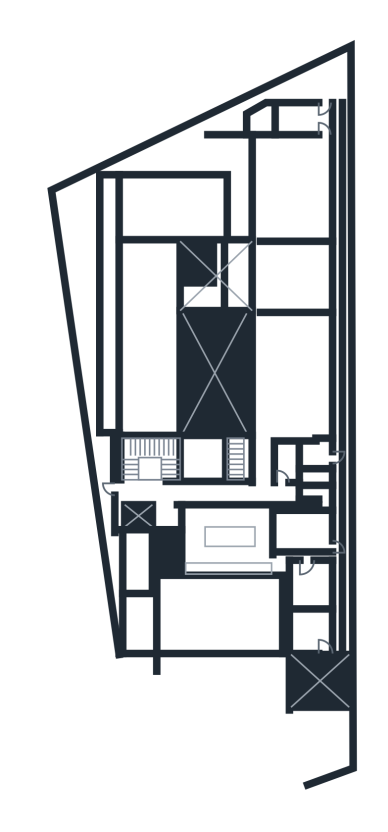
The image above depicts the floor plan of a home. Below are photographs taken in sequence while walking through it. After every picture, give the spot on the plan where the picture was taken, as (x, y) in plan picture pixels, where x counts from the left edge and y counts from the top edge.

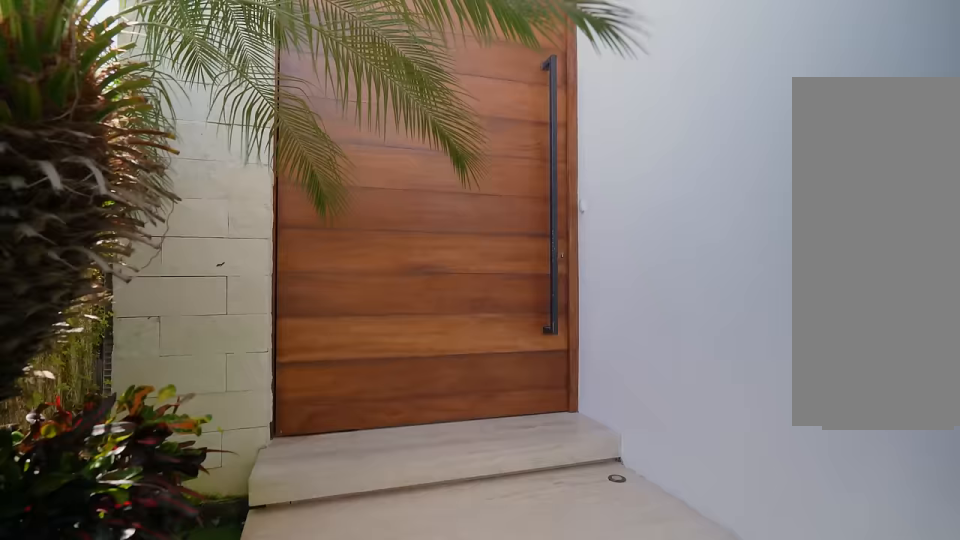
(138, 568)
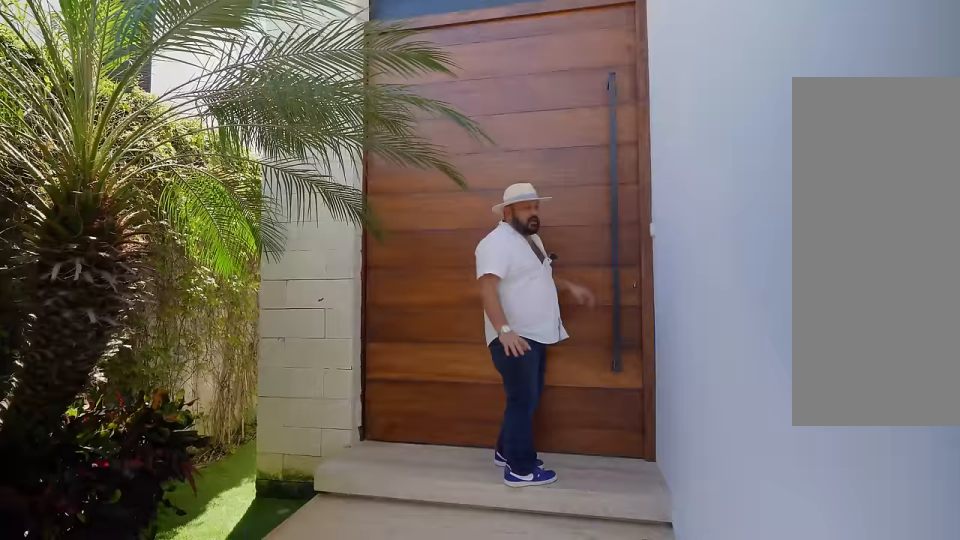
(144, 599)
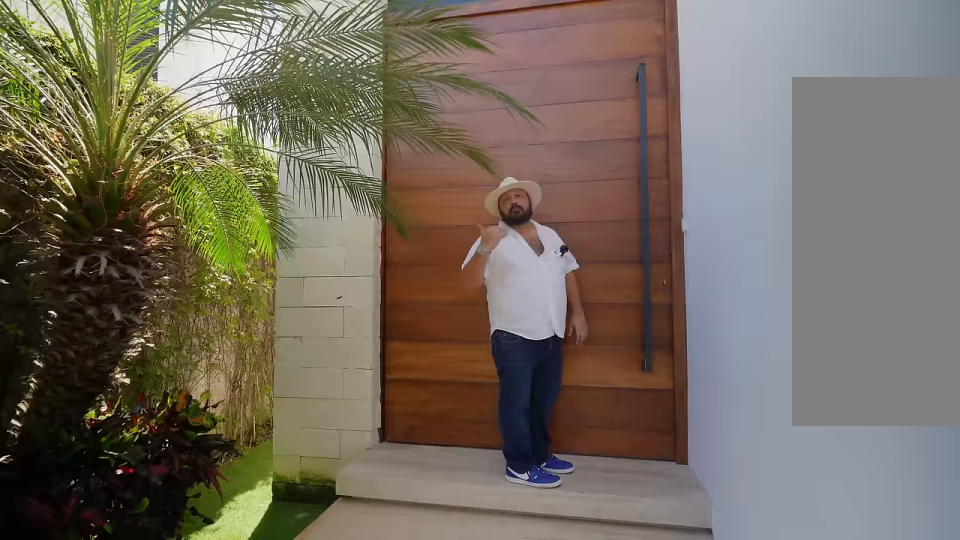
(148, 579)
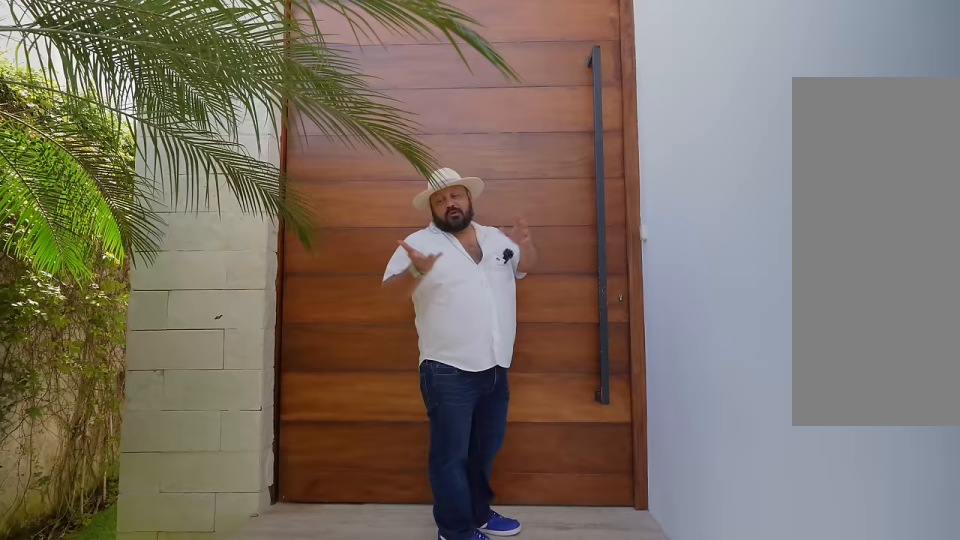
(148, 579)
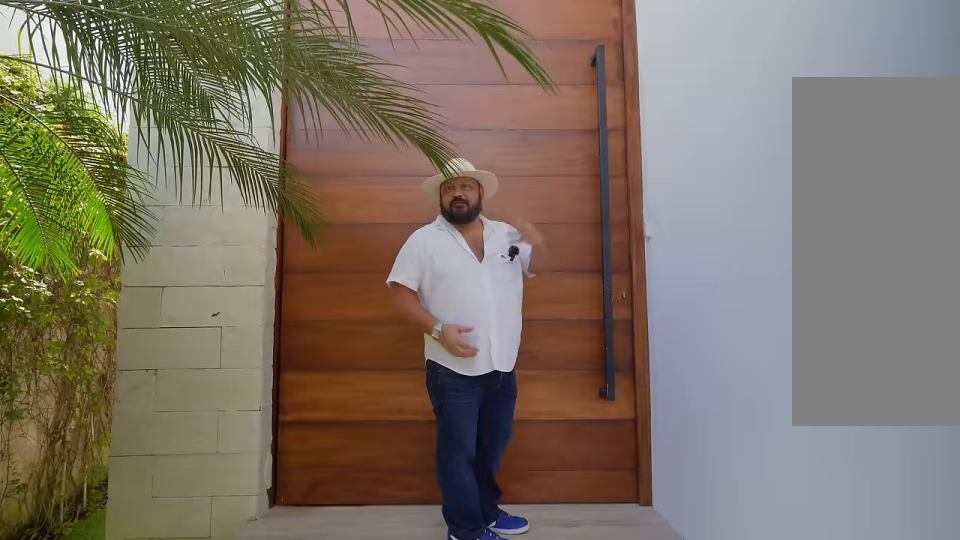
(140, 574)
